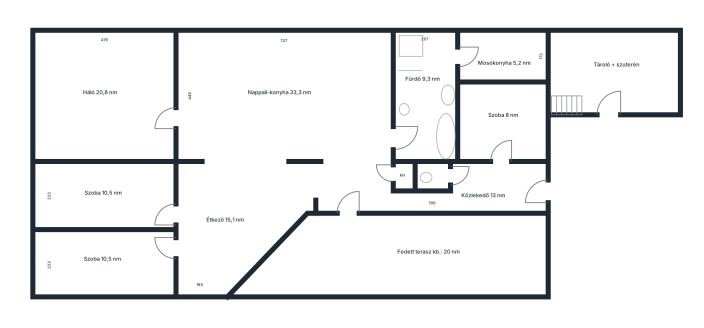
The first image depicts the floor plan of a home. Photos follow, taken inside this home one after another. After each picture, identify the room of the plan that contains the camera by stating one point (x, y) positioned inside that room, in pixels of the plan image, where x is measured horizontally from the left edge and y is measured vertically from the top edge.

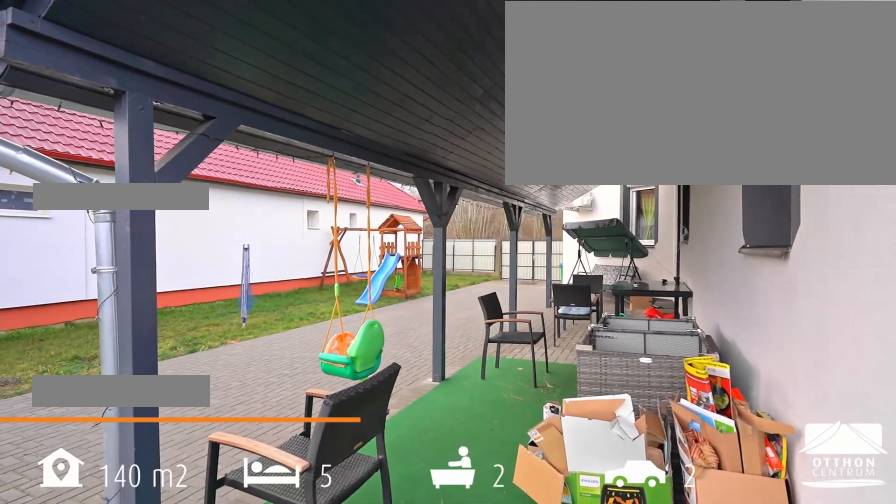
(425, 254)
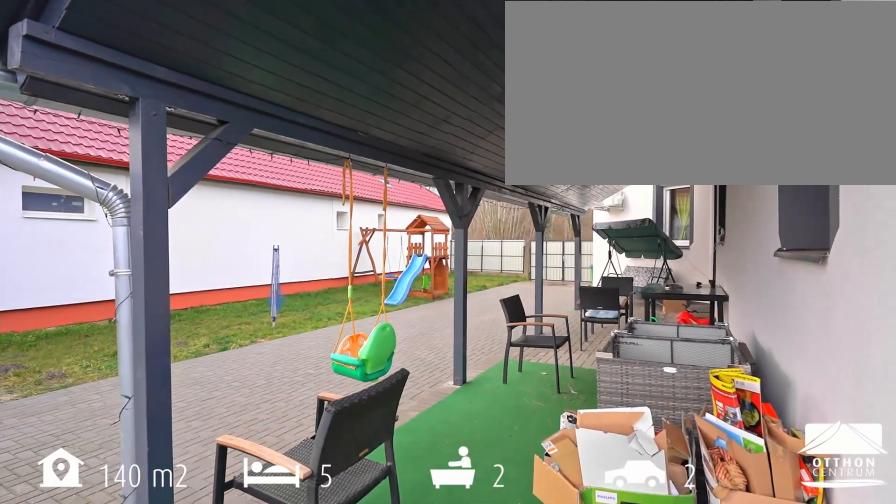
(425, 254)
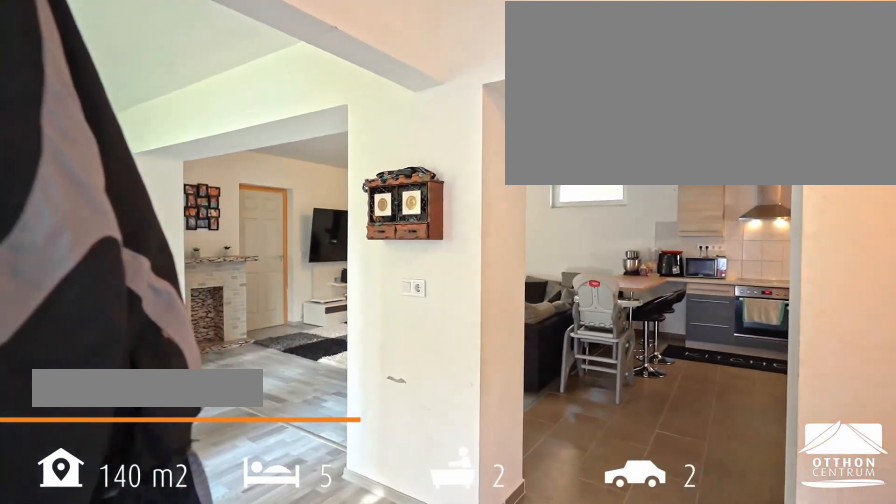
(429, 202)
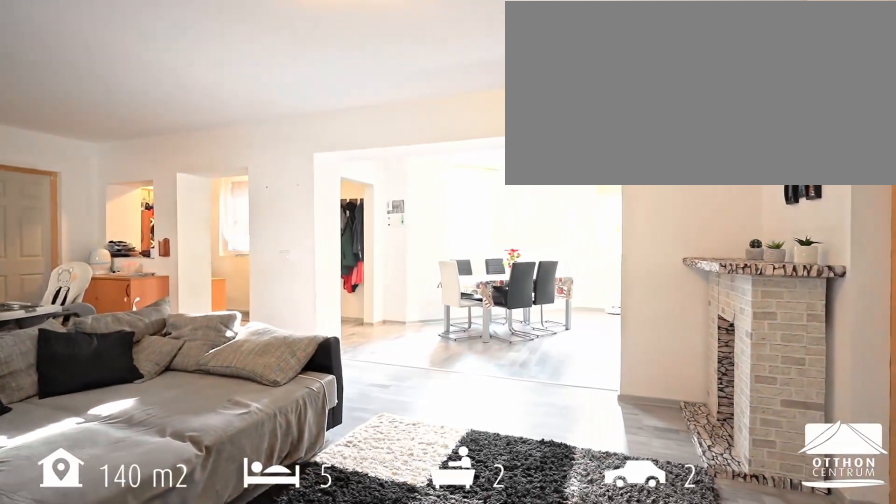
(285, 96)
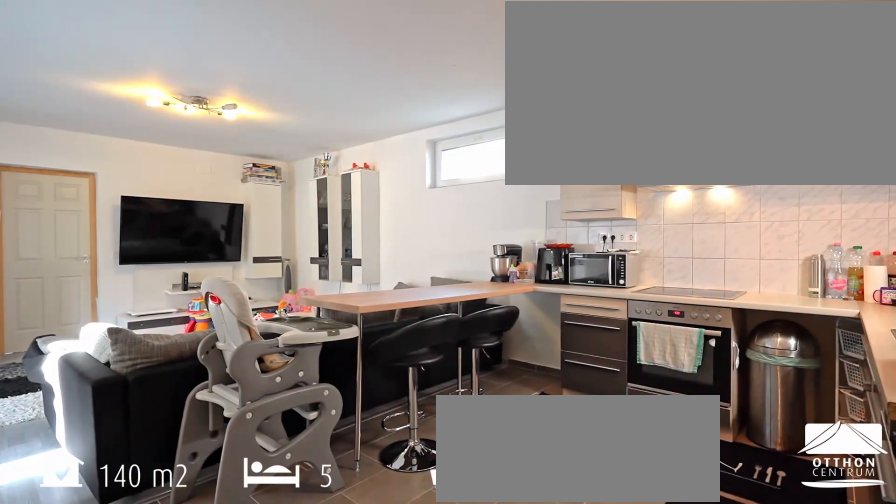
(285, 96)
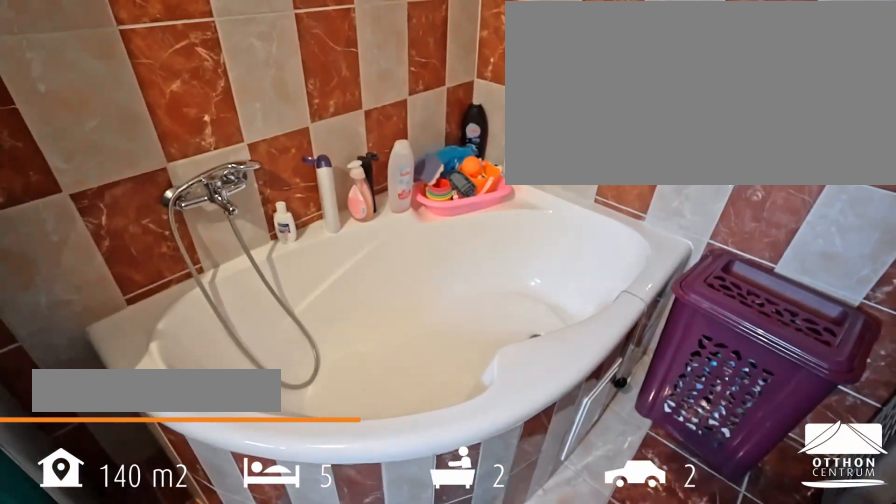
(425, 99)
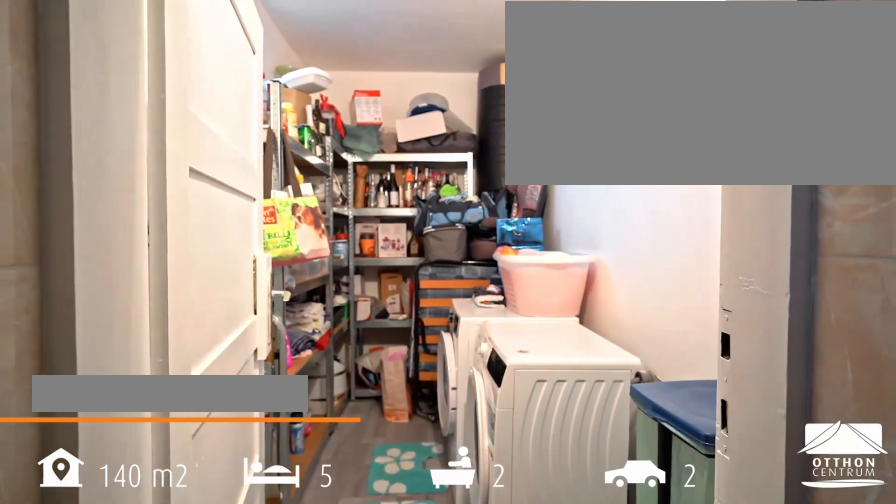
(502, 56)
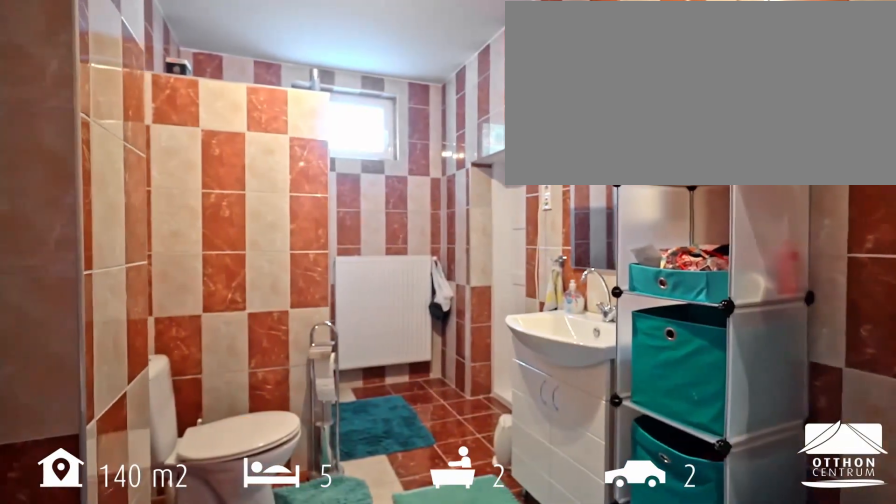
(425, 98)
